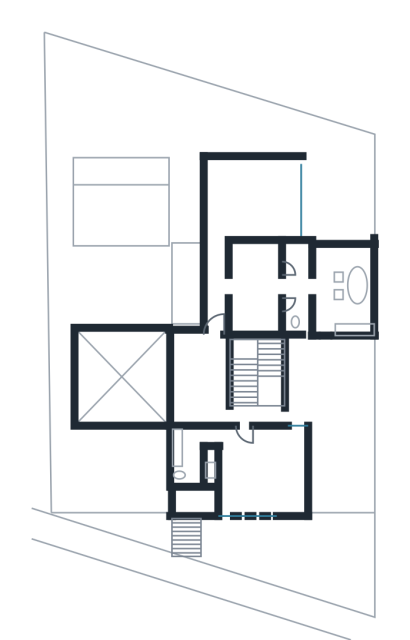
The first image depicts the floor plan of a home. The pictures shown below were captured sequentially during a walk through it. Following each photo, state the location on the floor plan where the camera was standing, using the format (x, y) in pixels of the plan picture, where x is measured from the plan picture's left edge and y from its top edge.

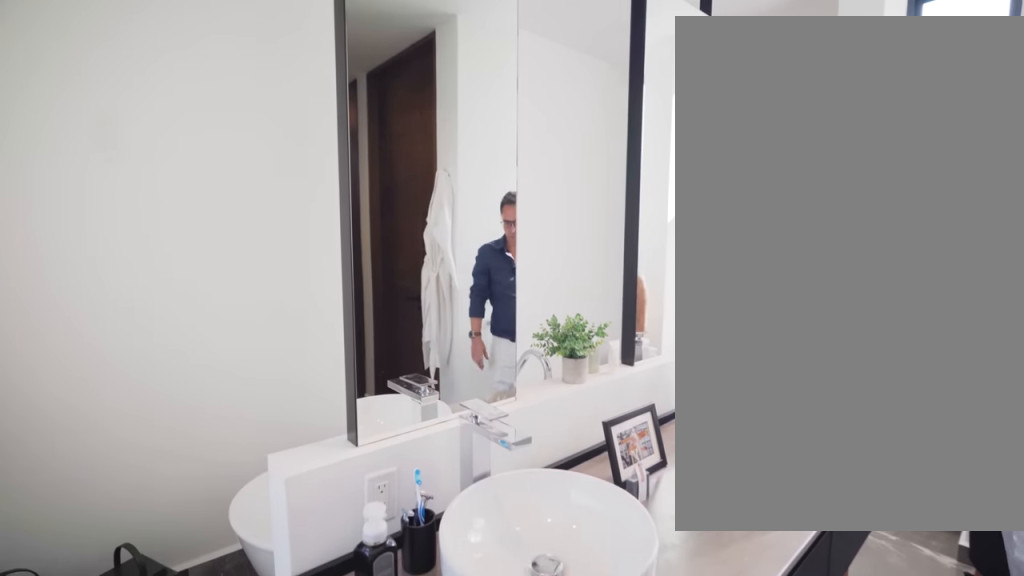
(320, 277)
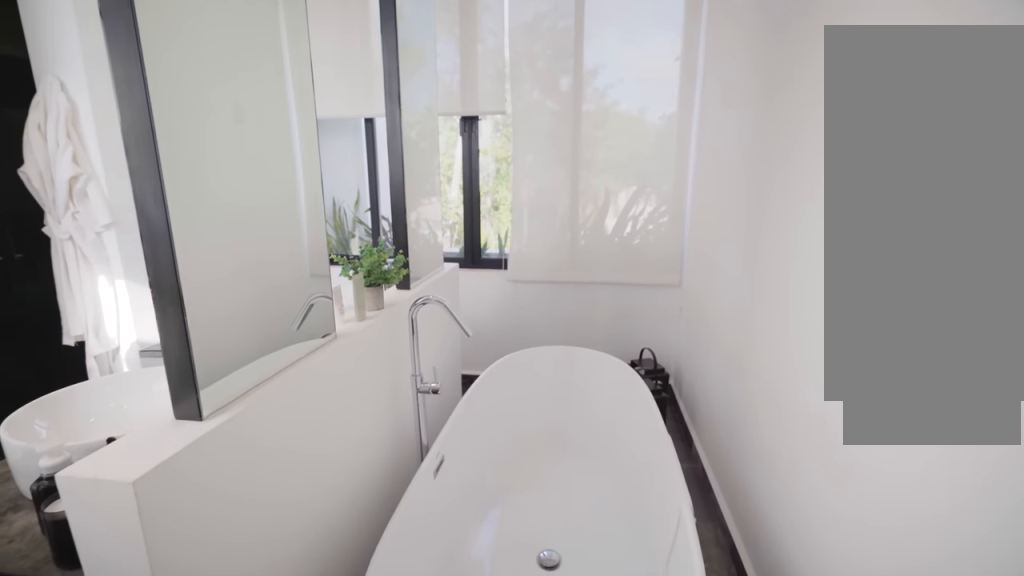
(354, 307)
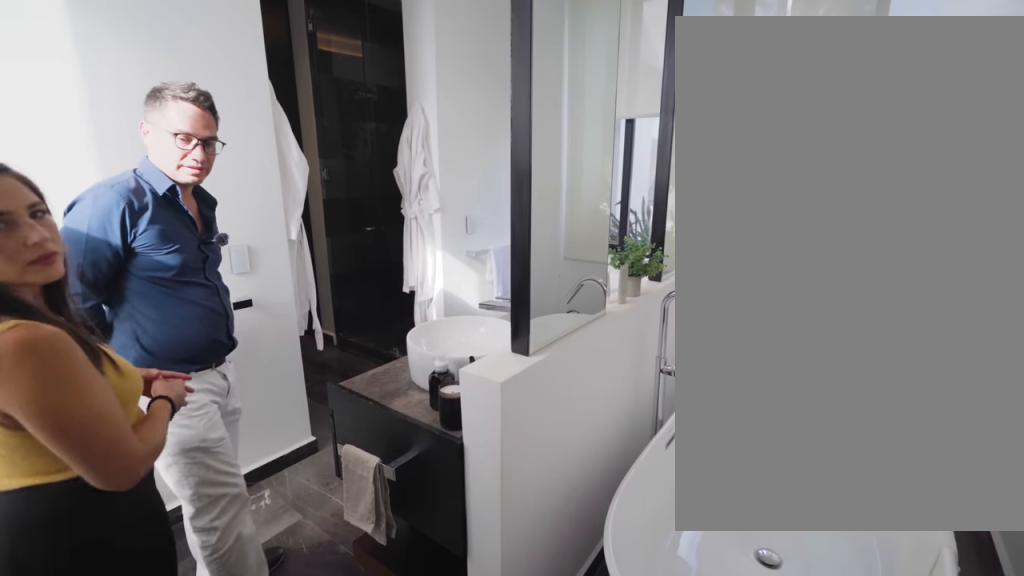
(354, 307)
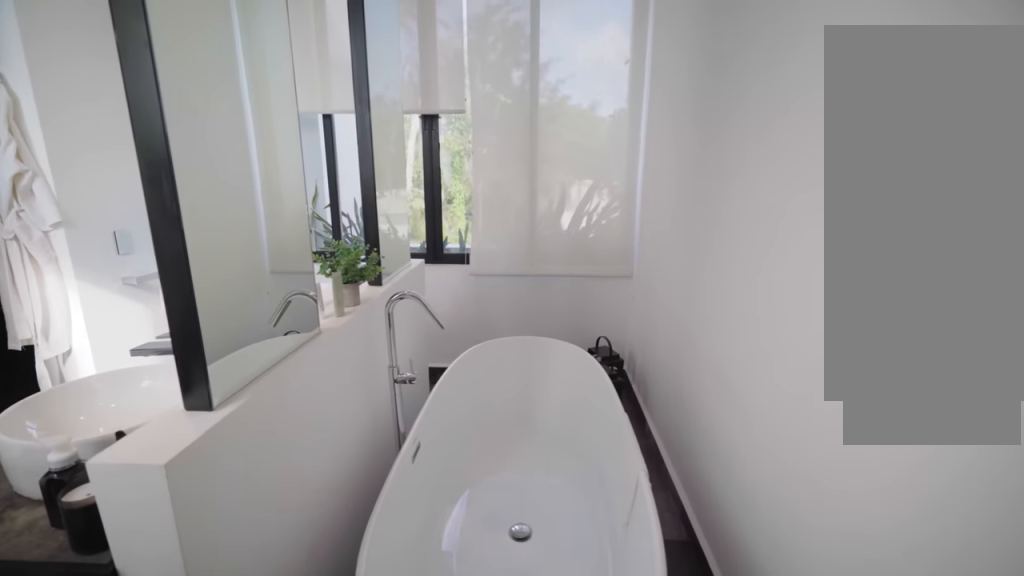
(356, 320)
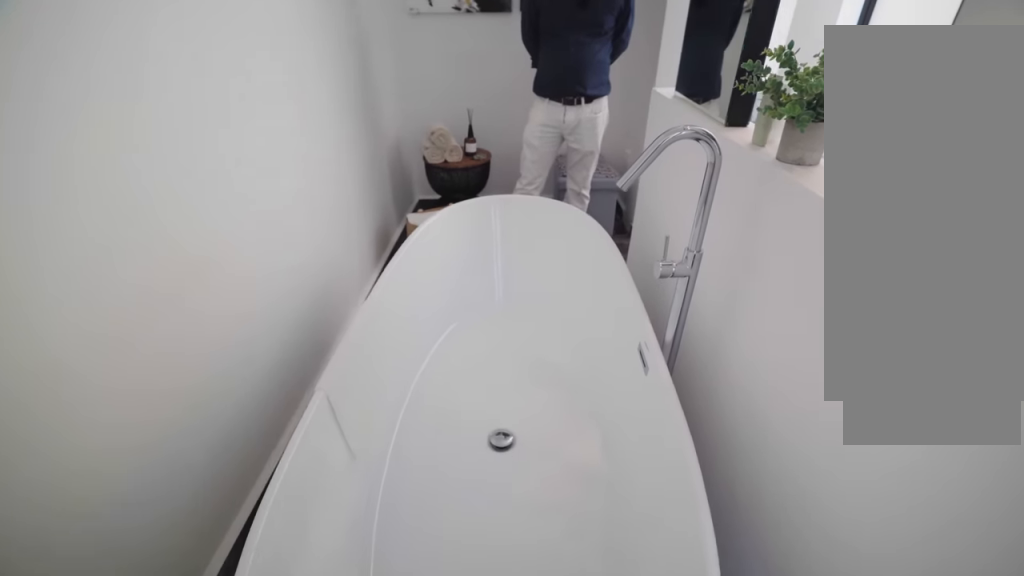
(353, 267)
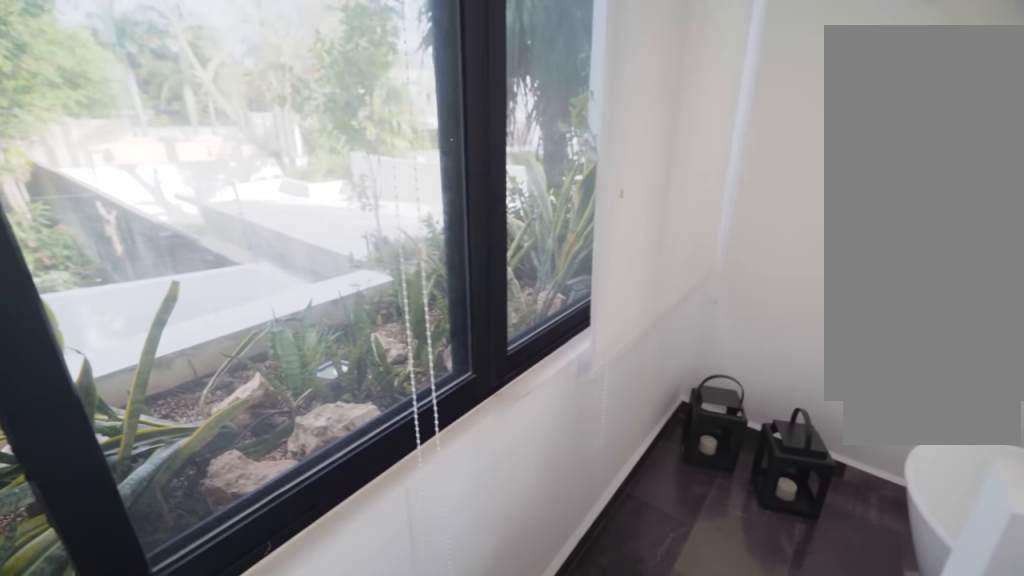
(322, 266)
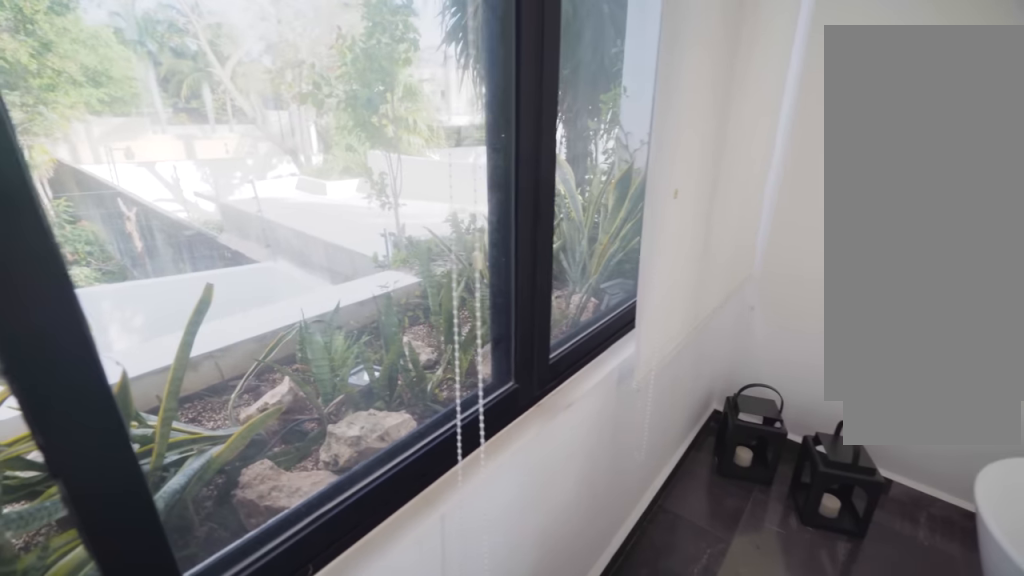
(323, 263)
